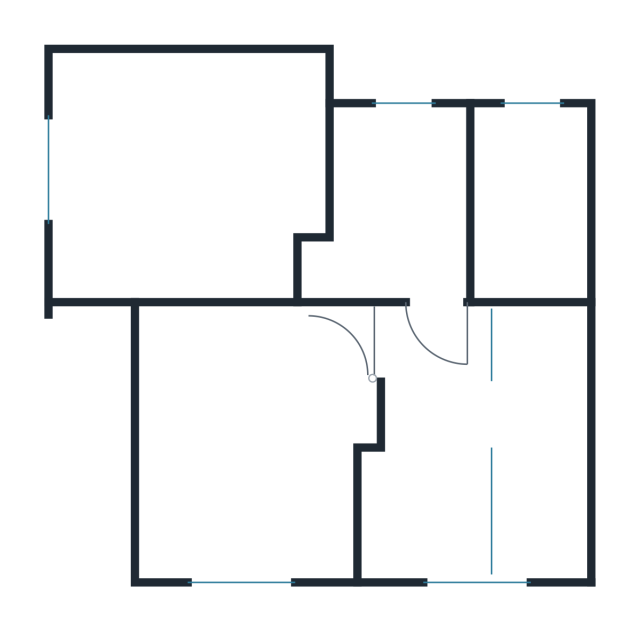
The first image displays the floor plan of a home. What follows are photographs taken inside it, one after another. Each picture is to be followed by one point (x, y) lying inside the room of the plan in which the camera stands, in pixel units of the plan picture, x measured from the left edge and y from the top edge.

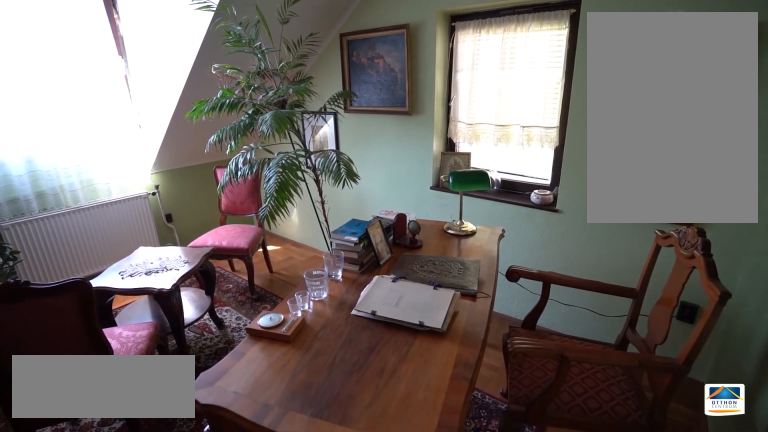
(245, 442)
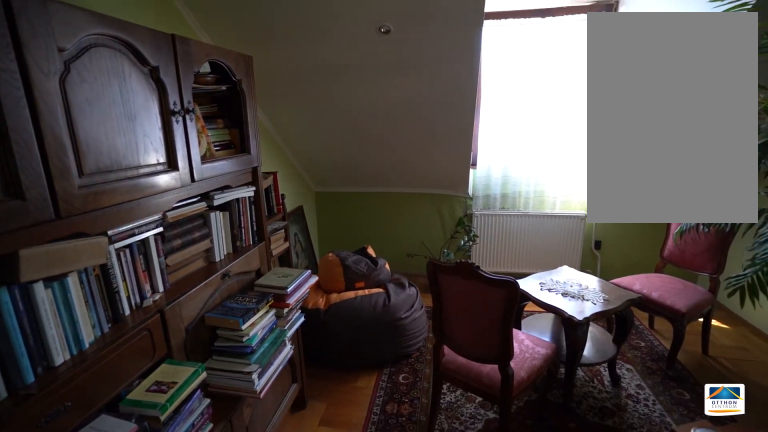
(246, 442)
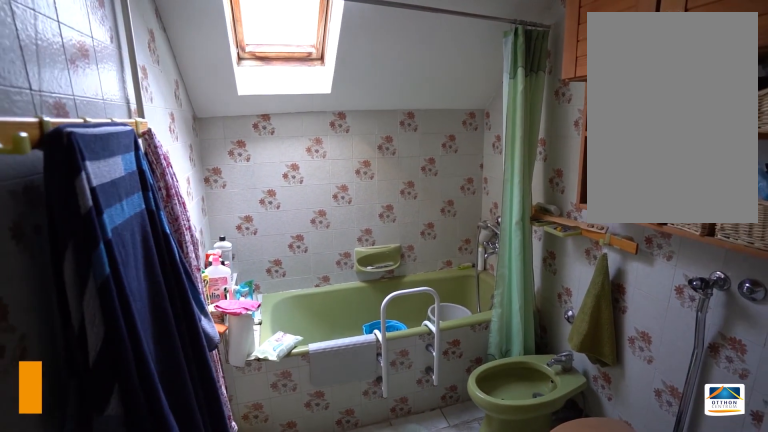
(538, 194)
